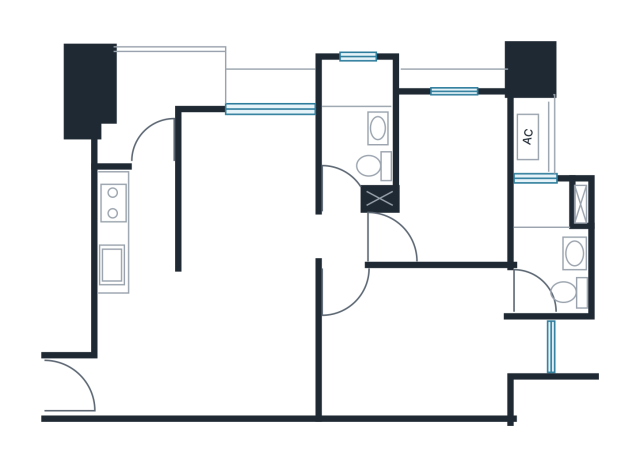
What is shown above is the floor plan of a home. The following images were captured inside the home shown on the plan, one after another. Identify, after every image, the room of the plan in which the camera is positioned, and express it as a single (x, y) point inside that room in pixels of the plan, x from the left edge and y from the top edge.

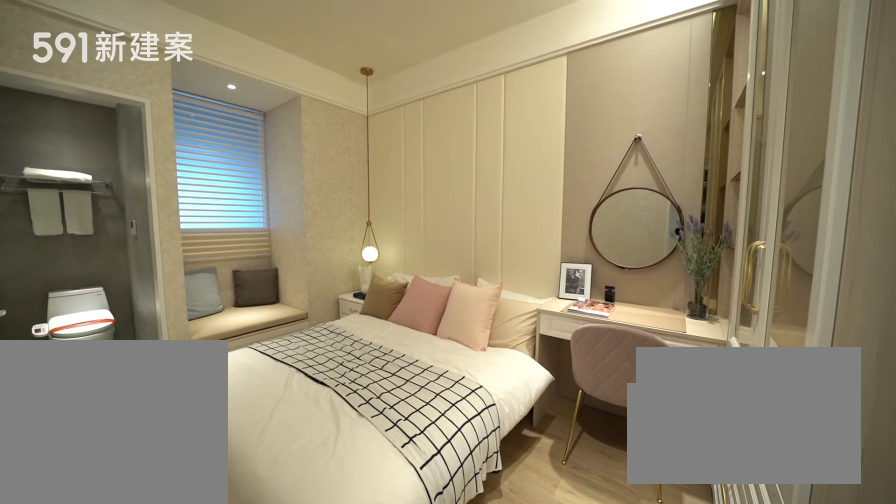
(418, 343)
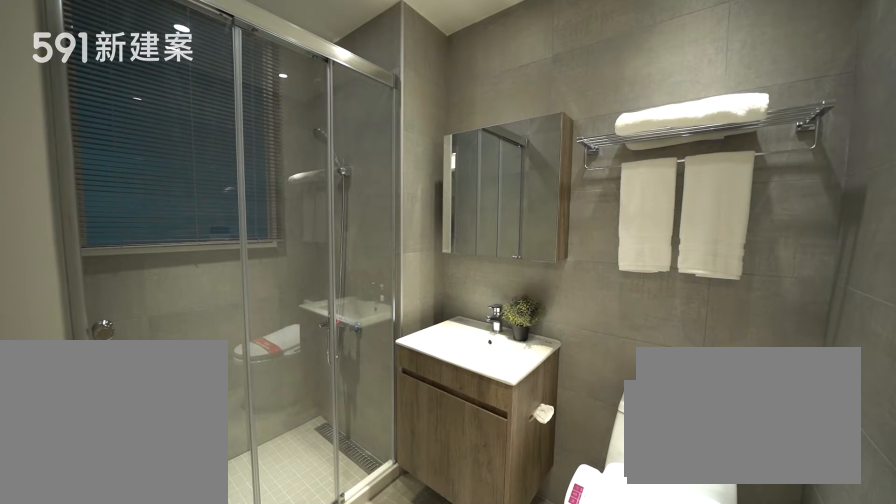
(553, 238)
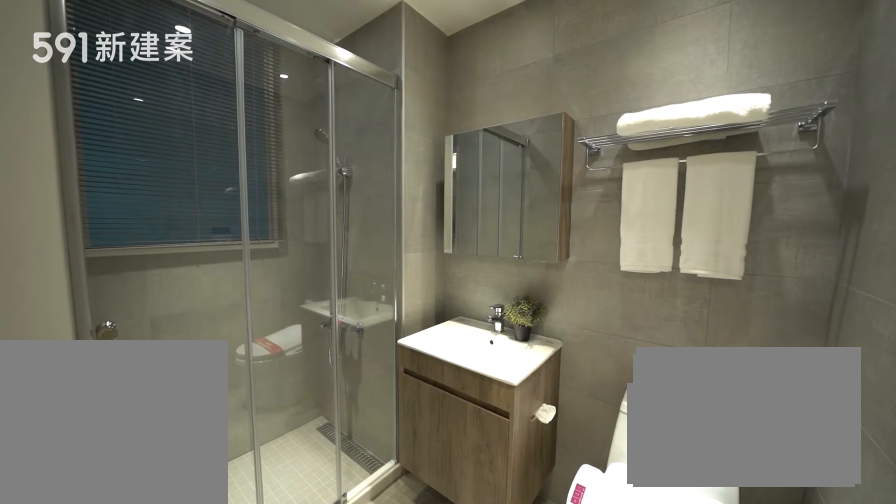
(553, 238)
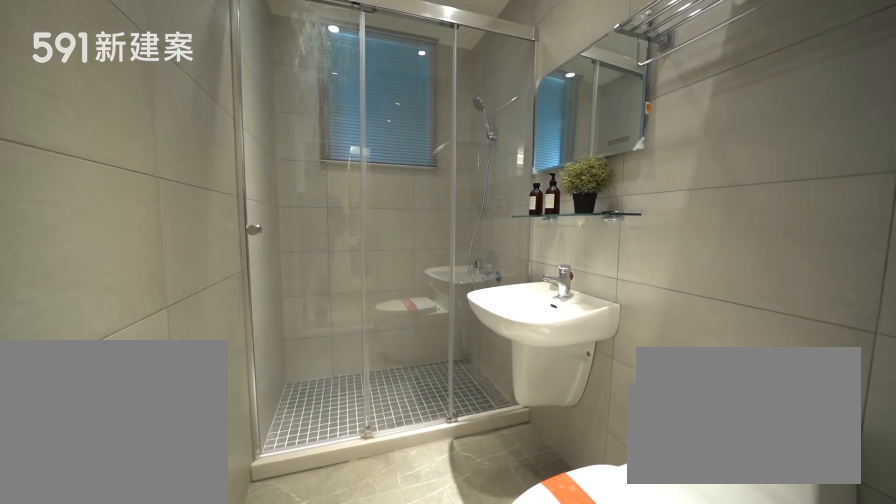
(356, 125)
